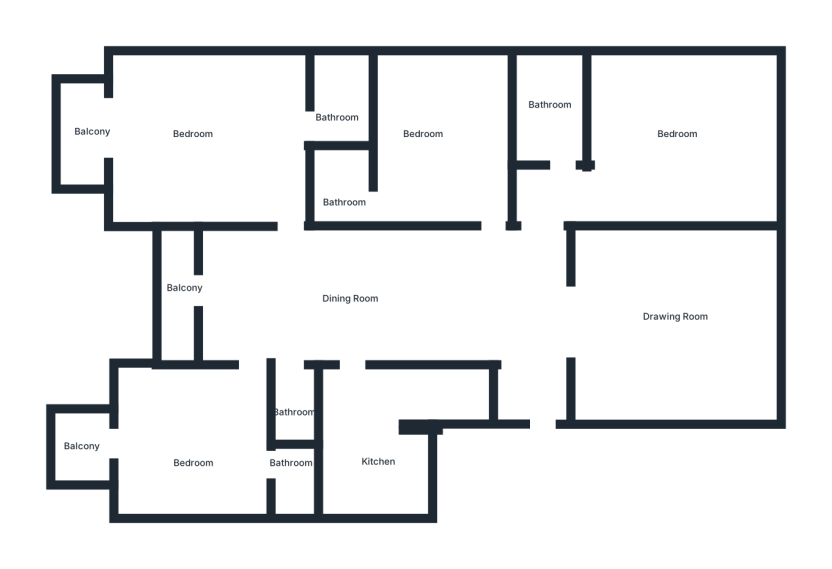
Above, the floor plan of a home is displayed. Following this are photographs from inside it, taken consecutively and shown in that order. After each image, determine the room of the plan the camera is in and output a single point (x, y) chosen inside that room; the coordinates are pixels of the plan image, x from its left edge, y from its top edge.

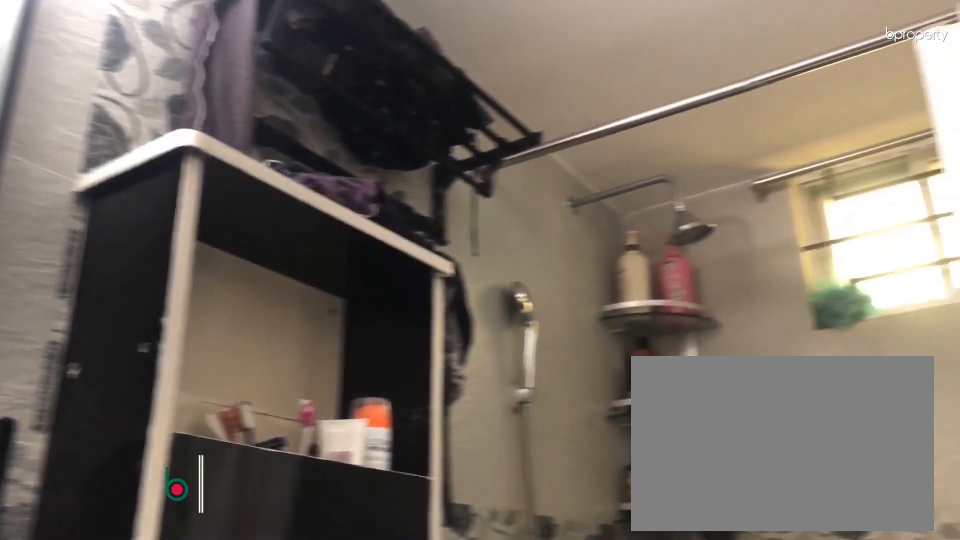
(557, 112)
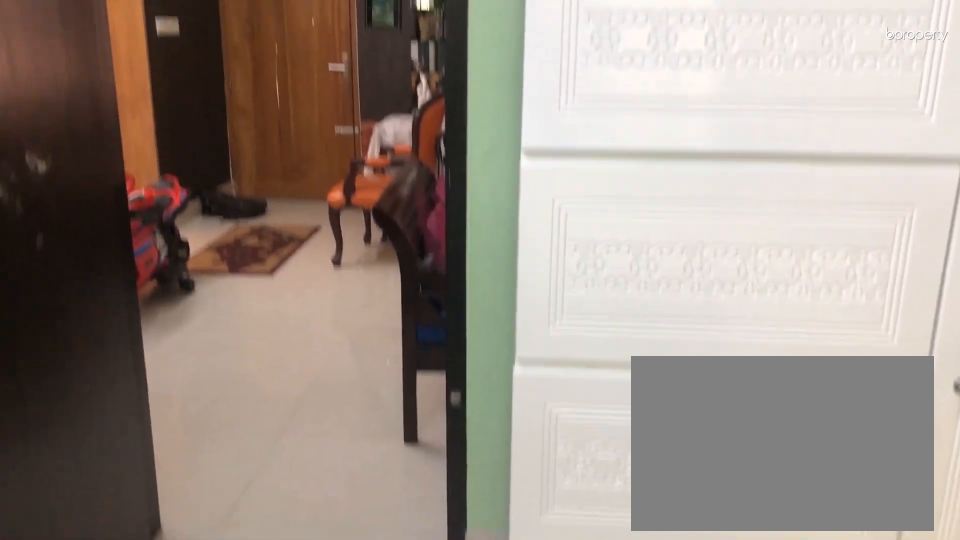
(442, 170)
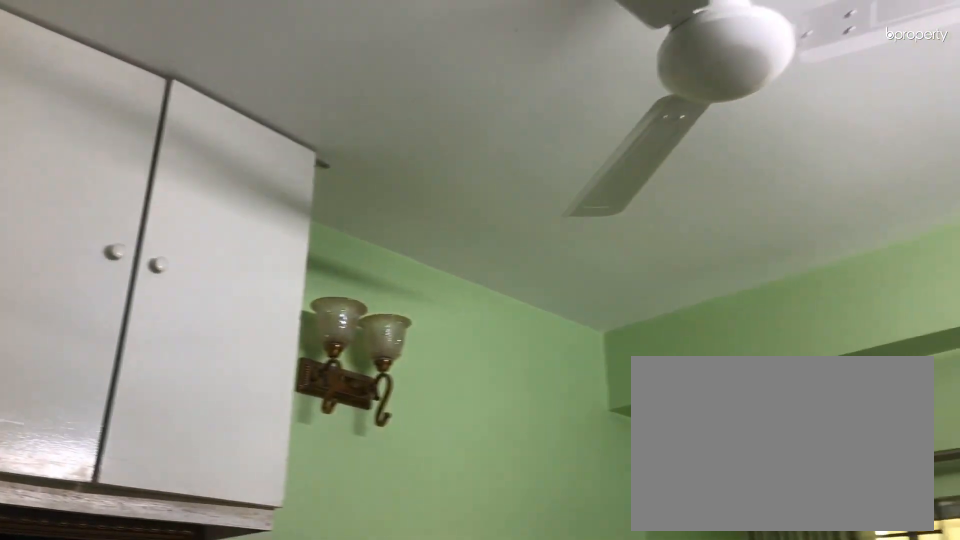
(442, 170)
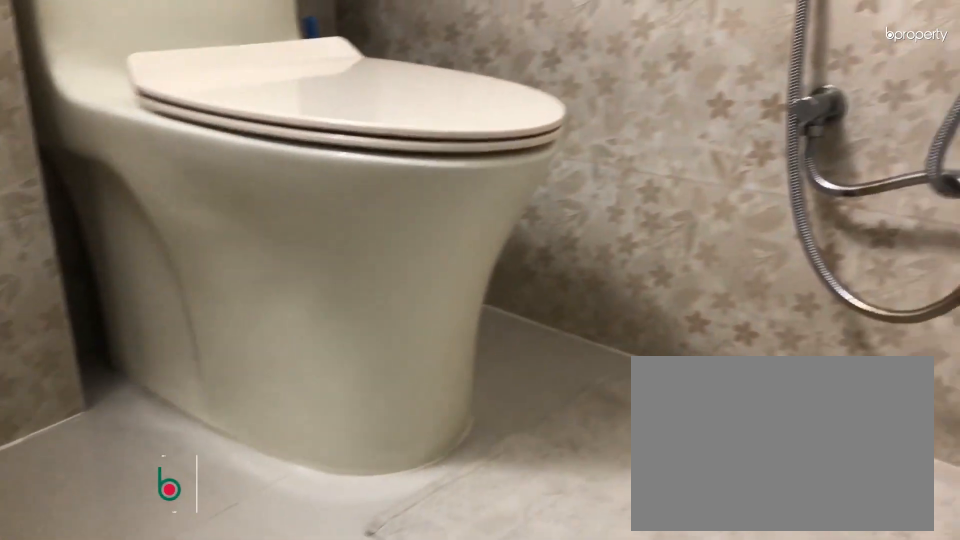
(343, 189)
